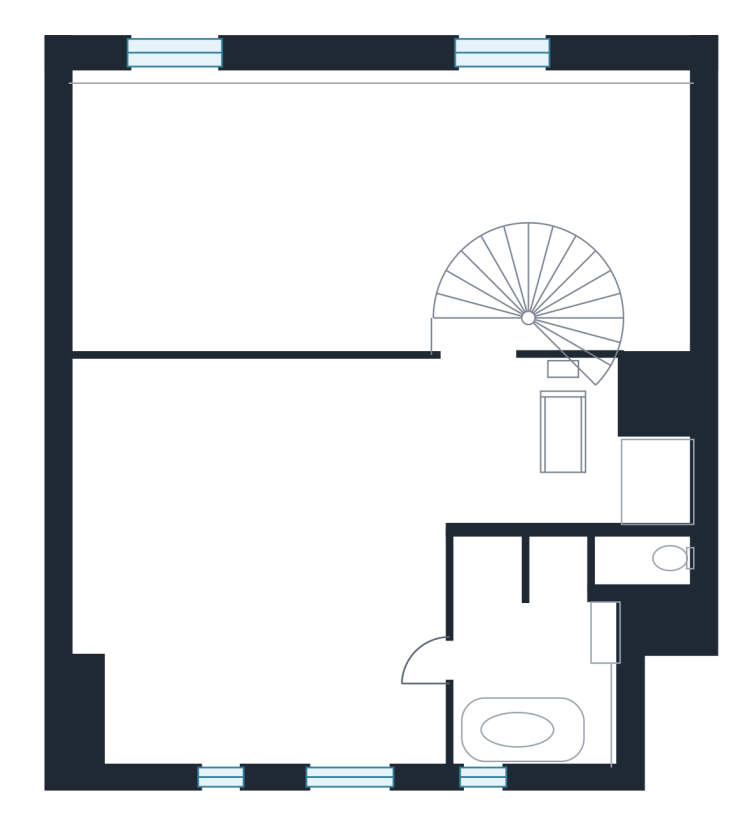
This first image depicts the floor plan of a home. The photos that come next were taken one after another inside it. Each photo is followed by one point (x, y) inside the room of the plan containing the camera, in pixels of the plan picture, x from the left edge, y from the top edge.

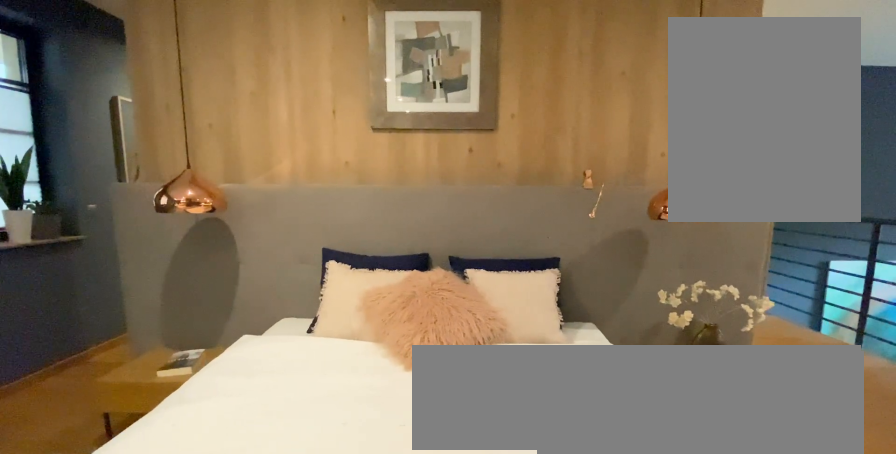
(314, 580)
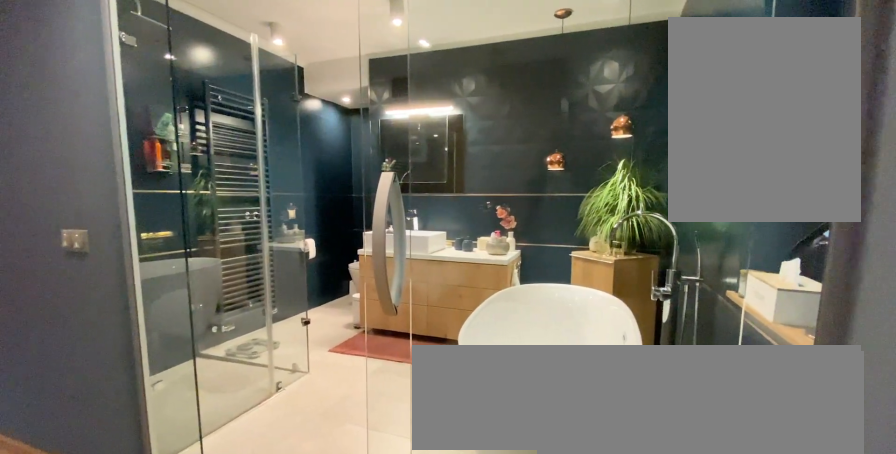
(522, 627)
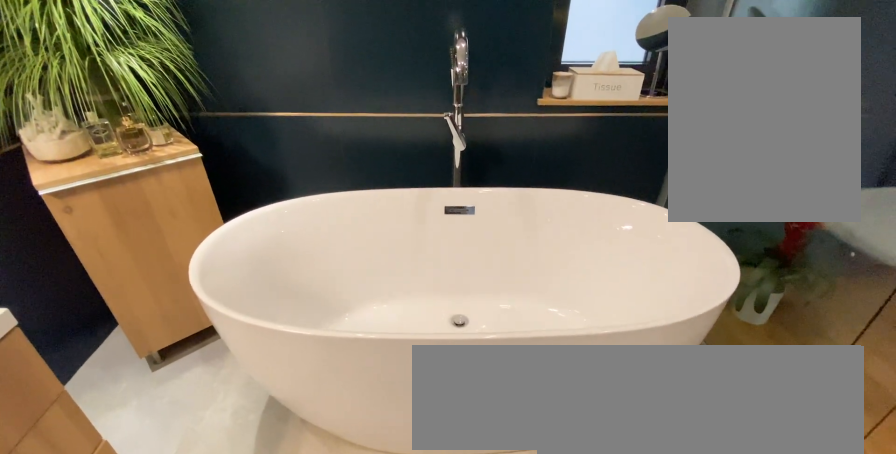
(522, 628)
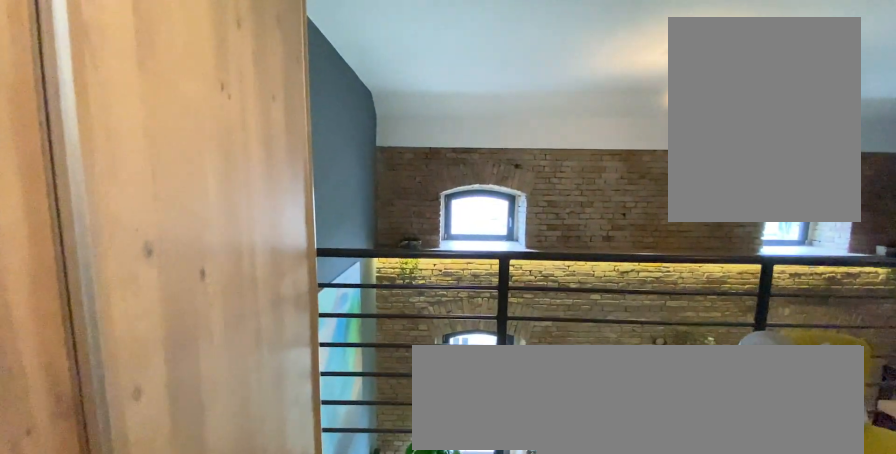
(314, 580)
